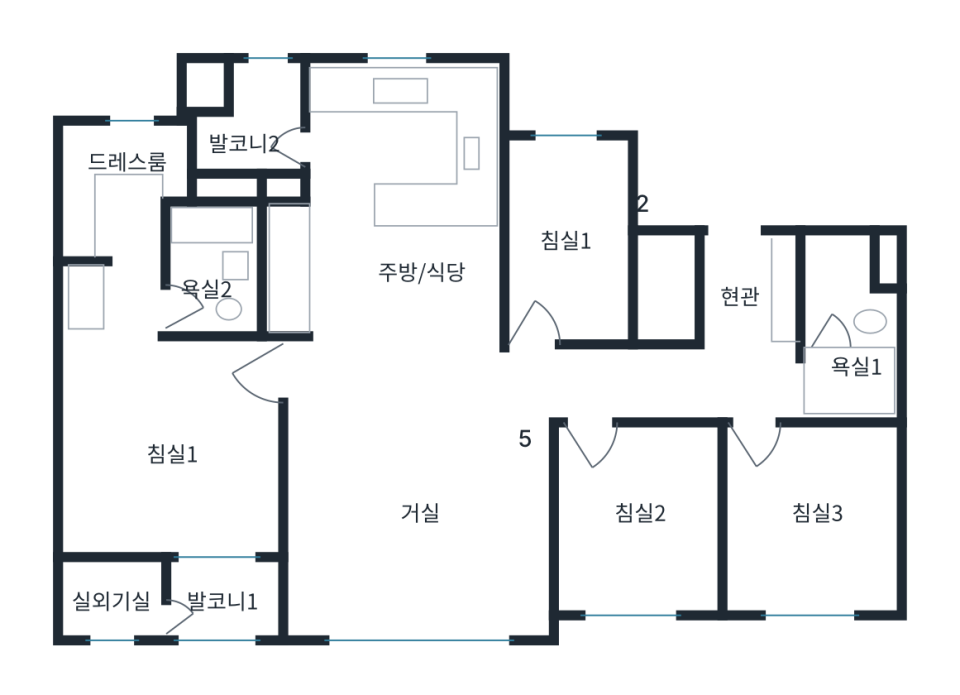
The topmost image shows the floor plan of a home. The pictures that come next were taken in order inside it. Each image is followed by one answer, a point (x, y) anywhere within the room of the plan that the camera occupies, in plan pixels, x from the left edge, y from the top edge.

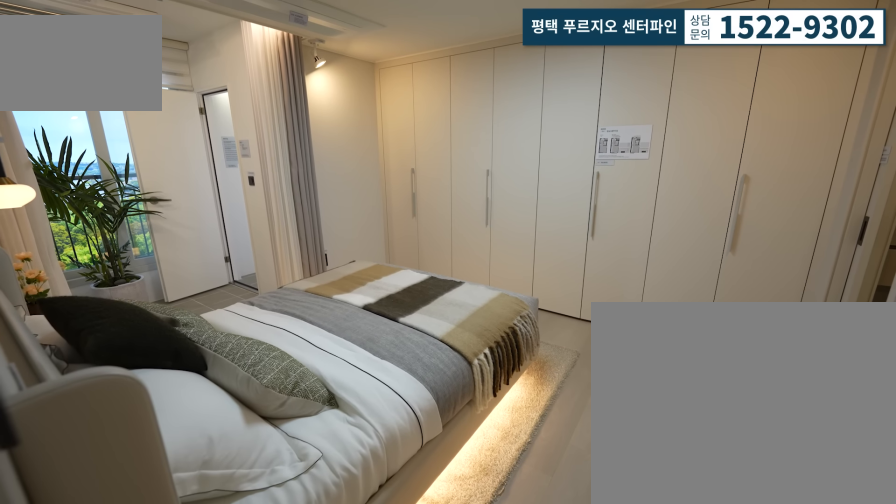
(172, 452)
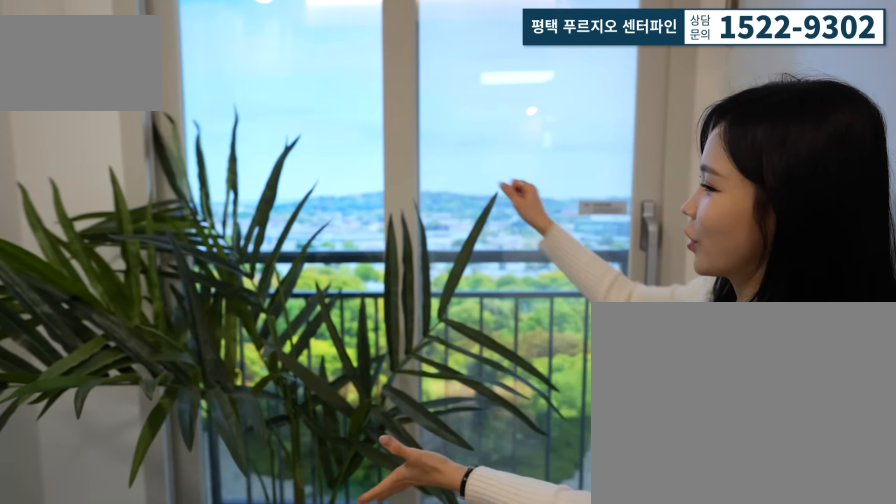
(209, 600)
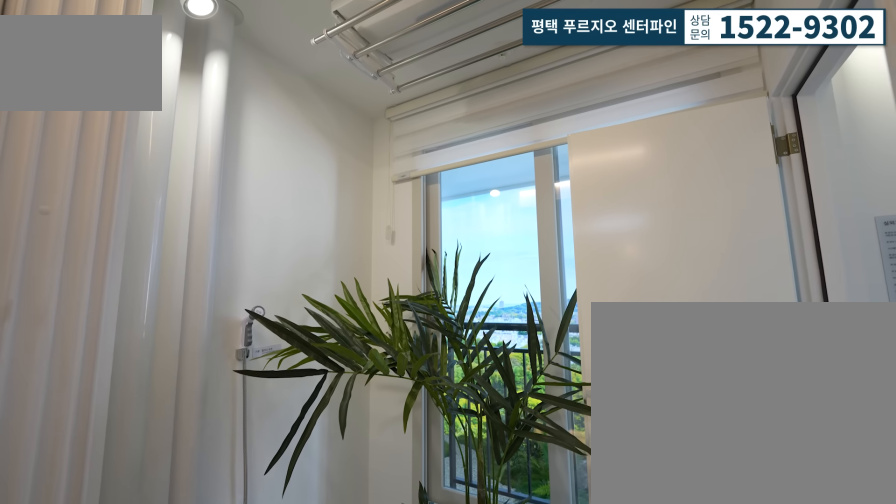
(211, 587)
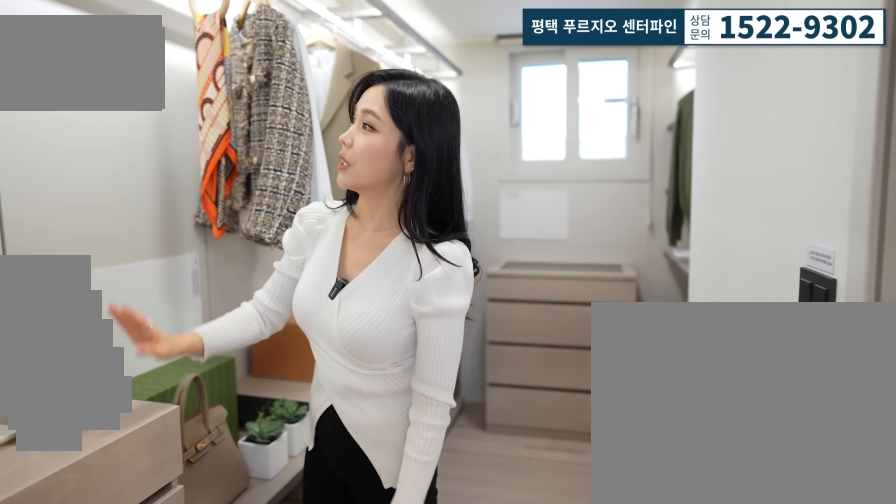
(125, 222)
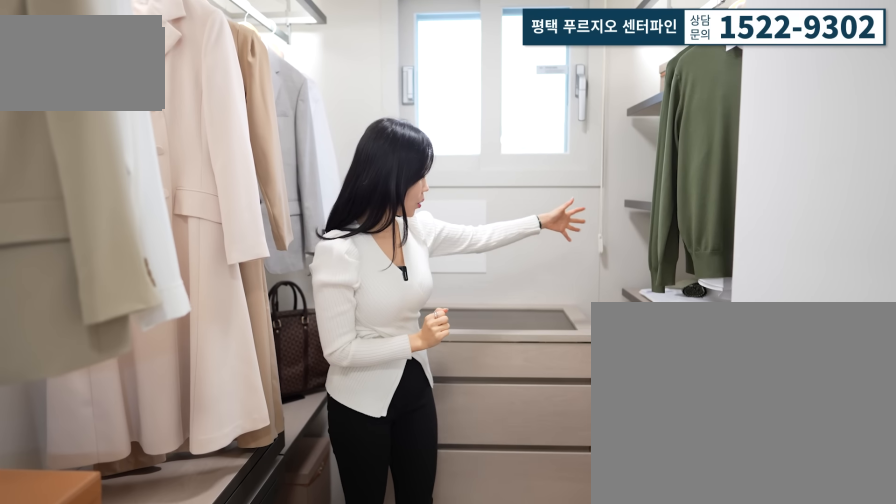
(125, 222)
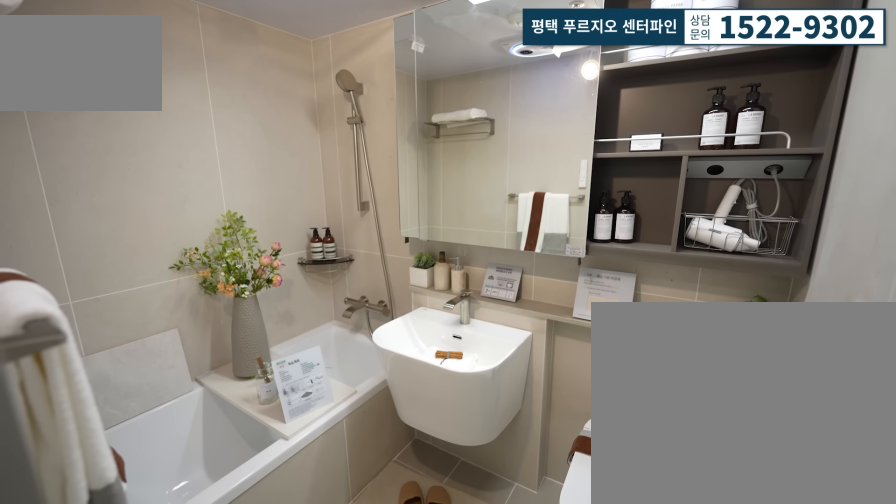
(210, 302)
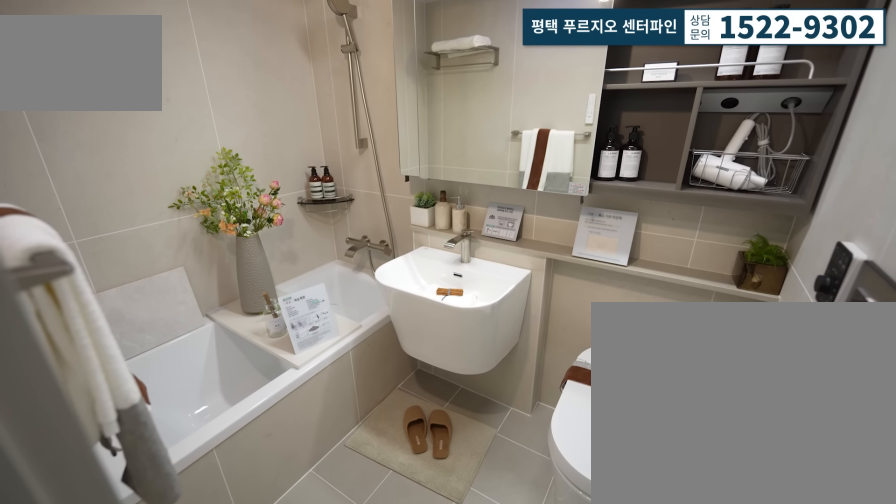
(237, 282)
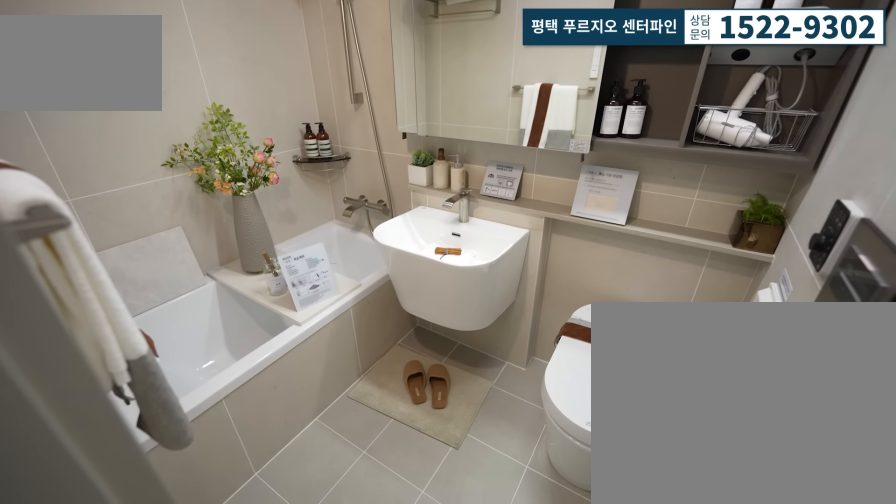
(210, 302)
